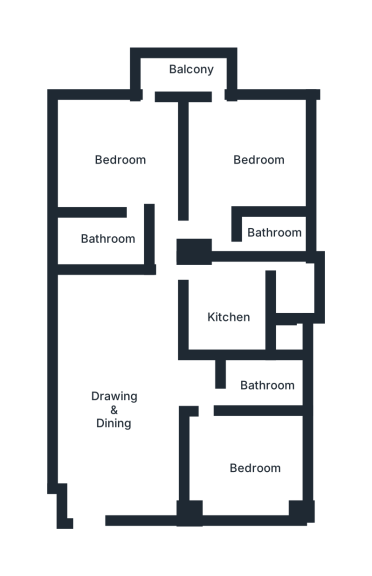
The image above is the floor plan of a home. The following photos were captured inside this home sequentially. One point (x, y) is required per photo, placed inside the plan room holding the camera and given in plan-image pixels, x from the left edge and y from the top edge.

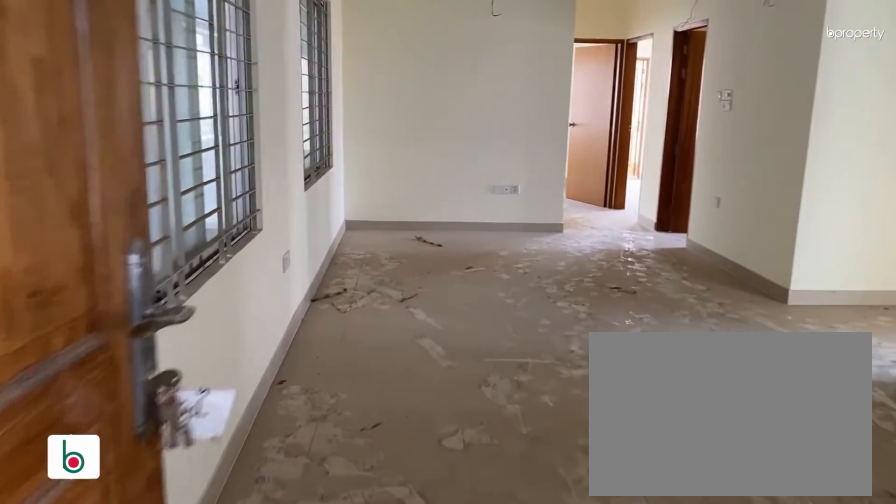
(127, 404)
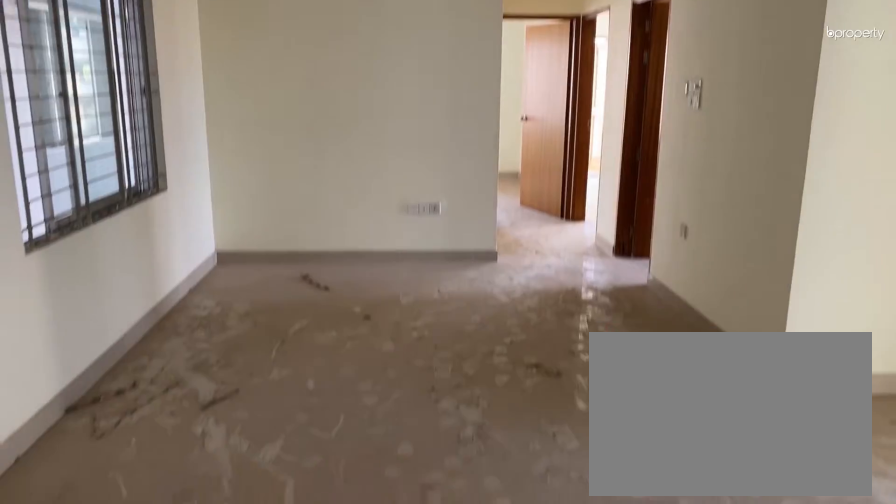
(127, 404)
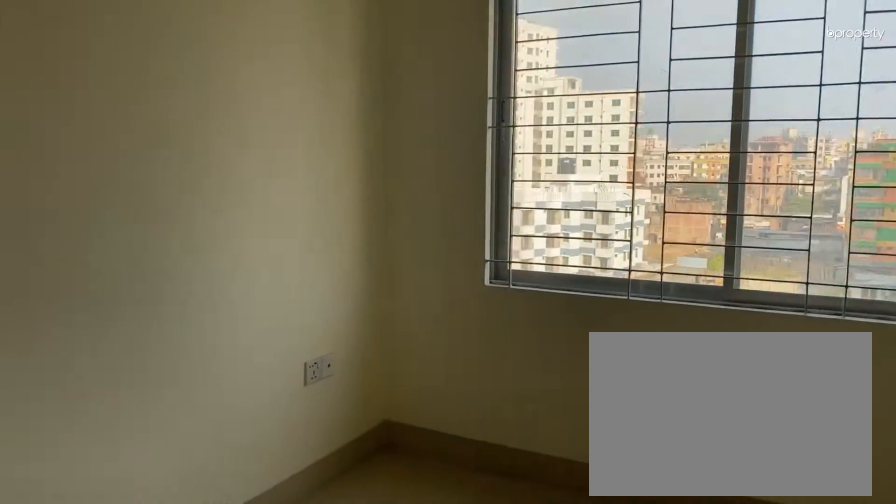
(254, 468)
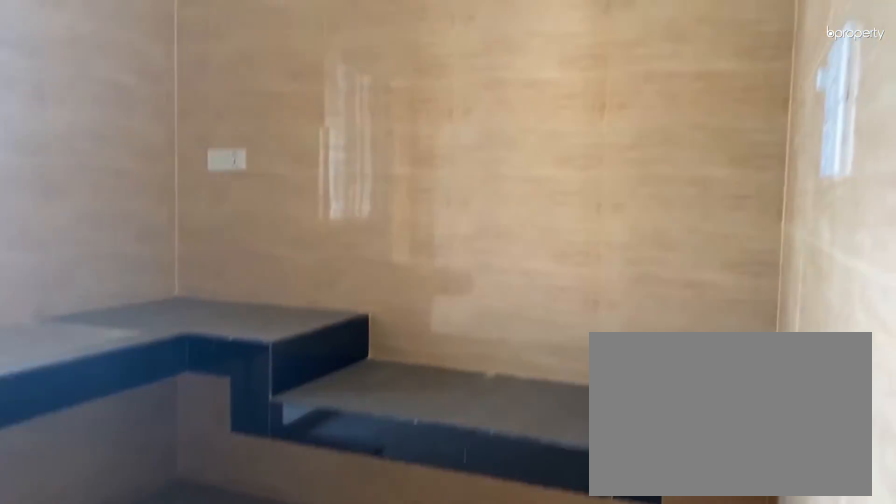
(226, 315)
